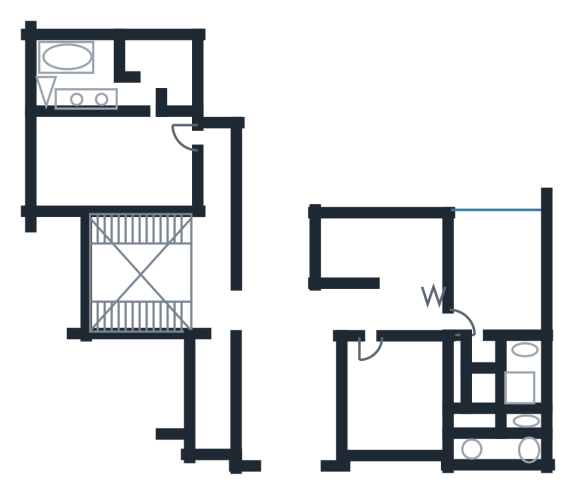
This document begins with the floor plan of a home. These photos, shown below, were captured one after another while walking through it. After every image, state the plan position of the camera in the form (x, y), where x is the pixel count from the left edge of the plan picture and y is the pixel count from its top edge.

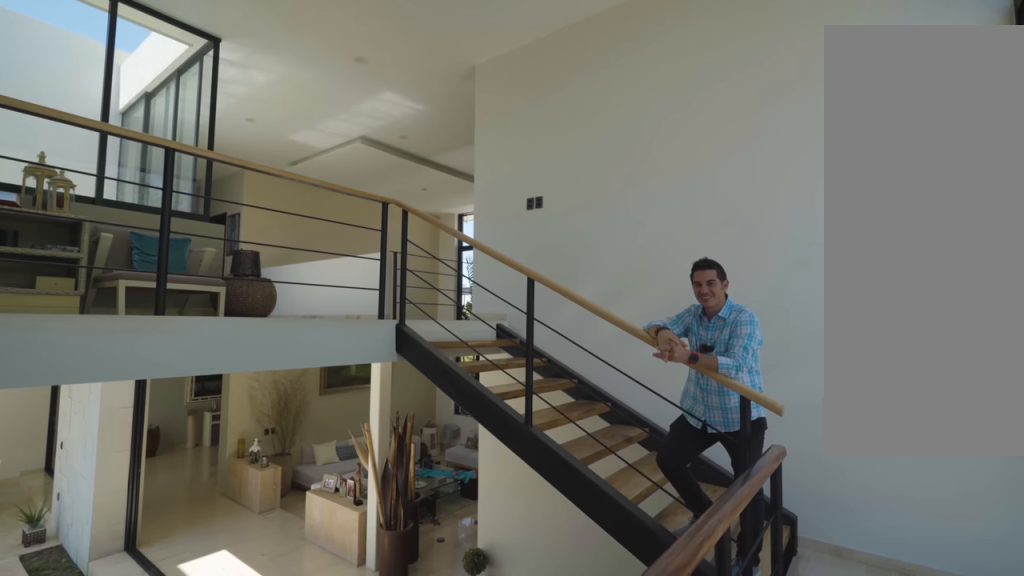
(104, 256)
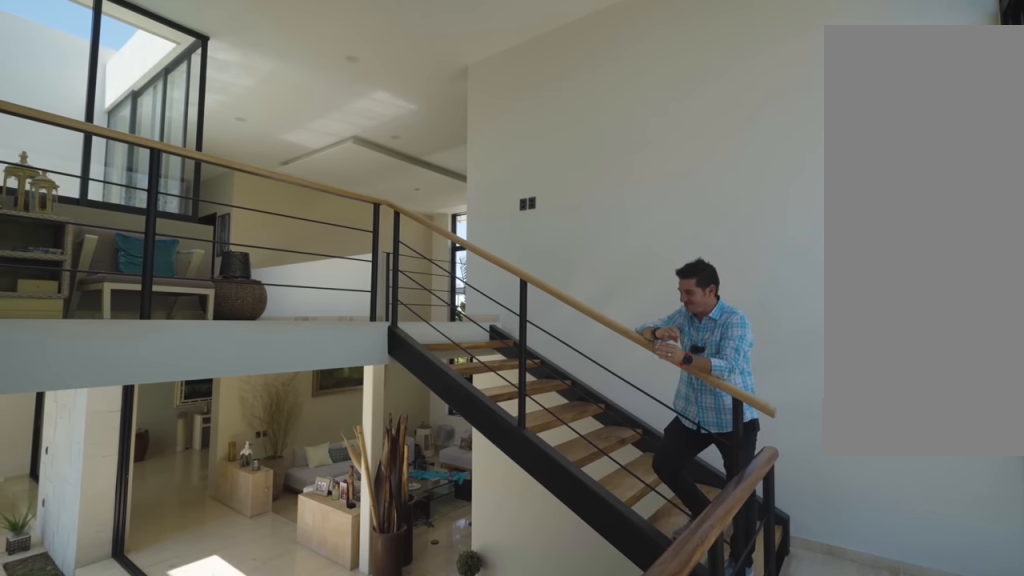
(103, 235)
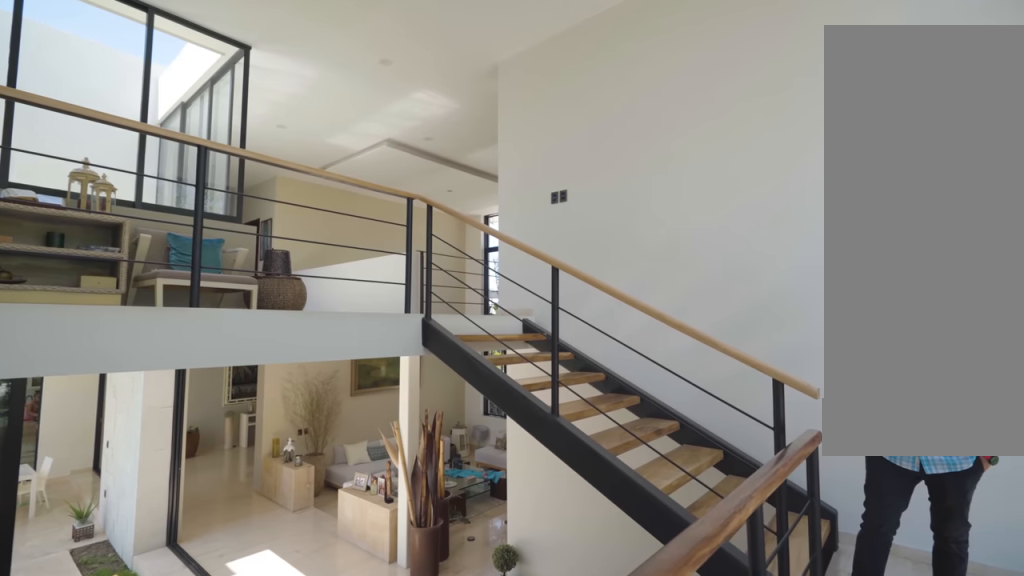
(114, 226)
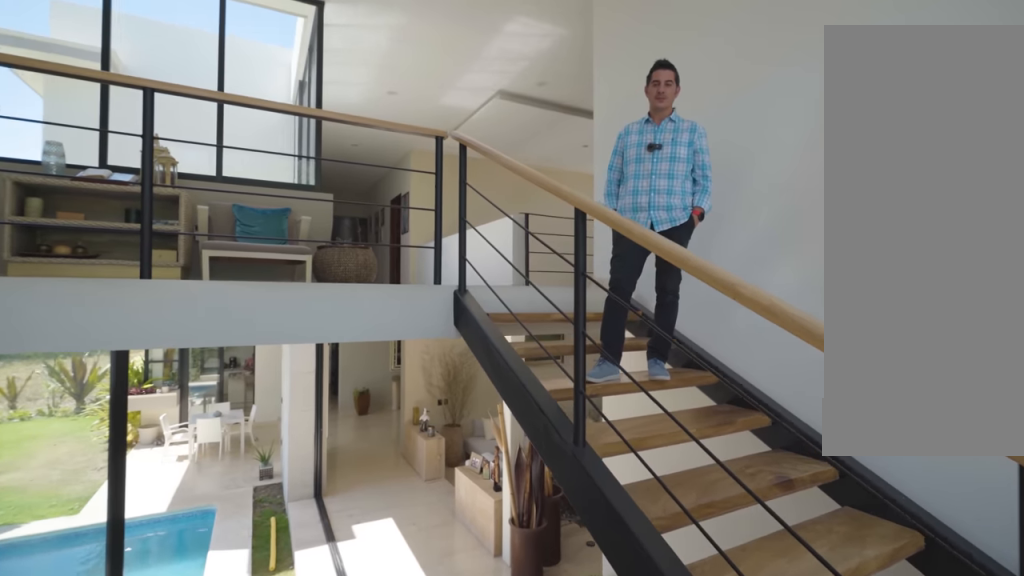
(102, 313)
